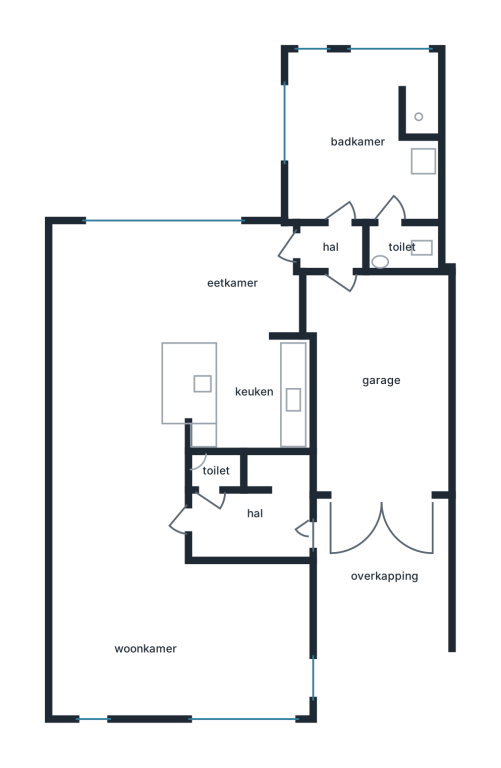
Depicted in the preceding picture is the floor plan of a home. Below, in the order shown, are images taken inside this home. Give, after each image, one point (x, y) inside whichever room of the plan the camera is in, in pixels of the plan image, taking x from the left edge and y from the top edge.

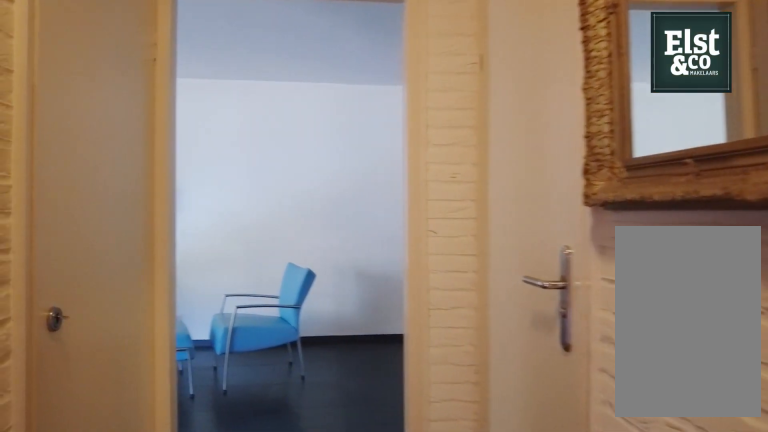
(248, 524)
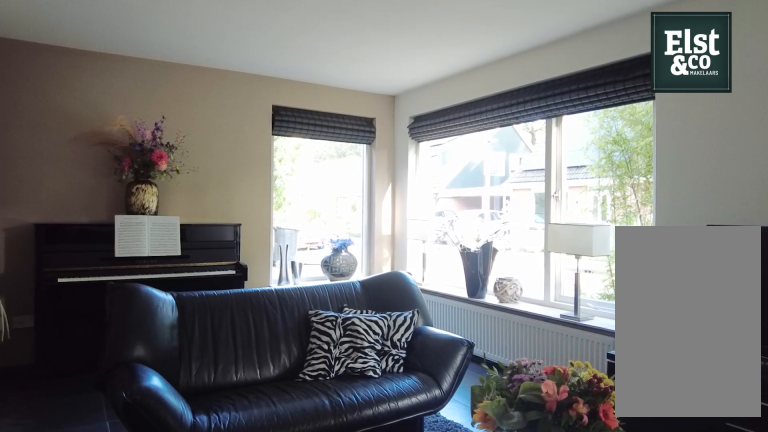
(179, 587)
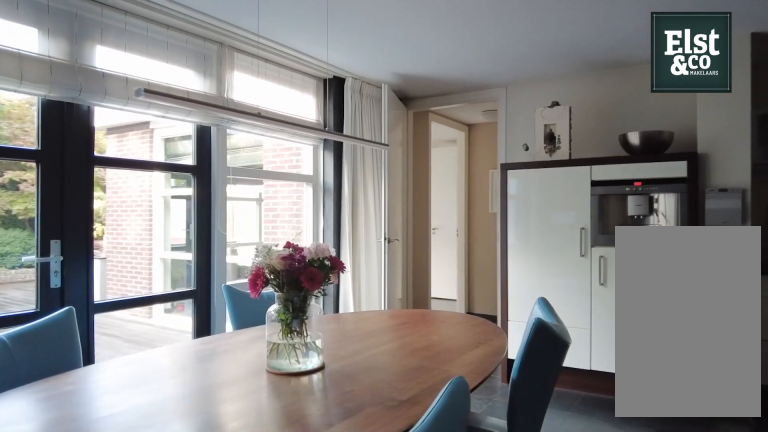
(180, 338)
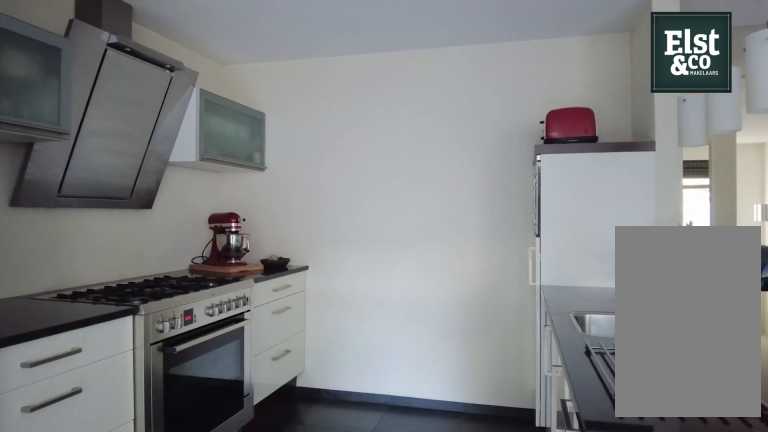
(180, 338)
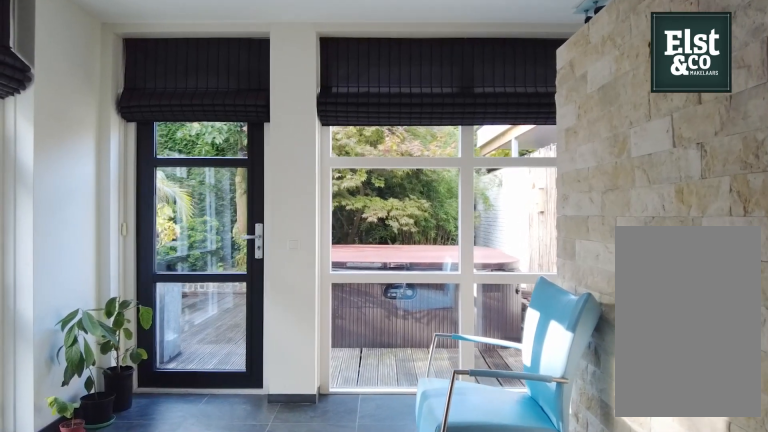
(362, 136)
